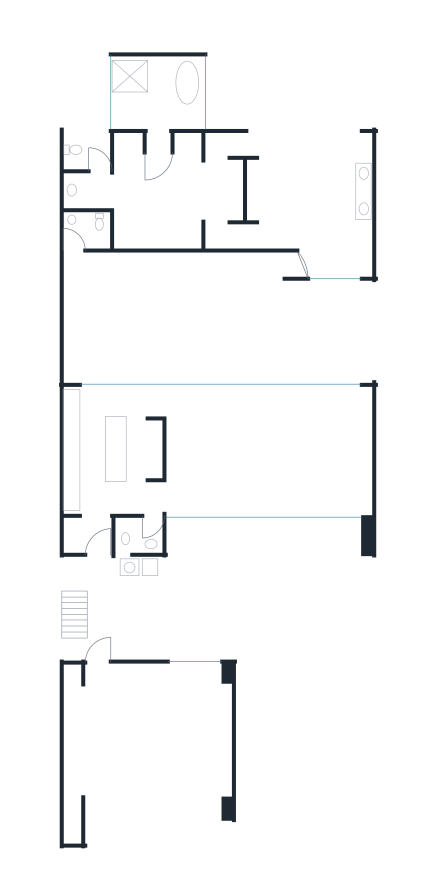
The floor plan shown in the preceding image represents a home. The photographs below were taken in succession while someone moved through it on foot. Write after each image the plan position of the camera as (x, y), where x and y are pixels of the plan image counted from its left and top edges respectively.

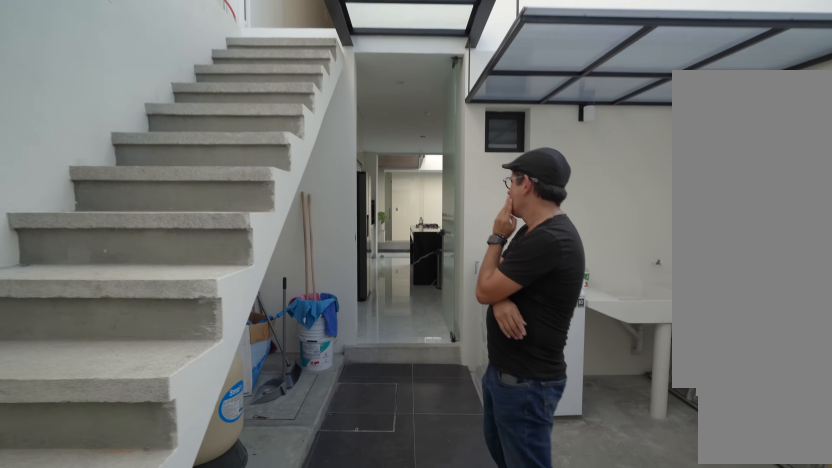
(93, 594)
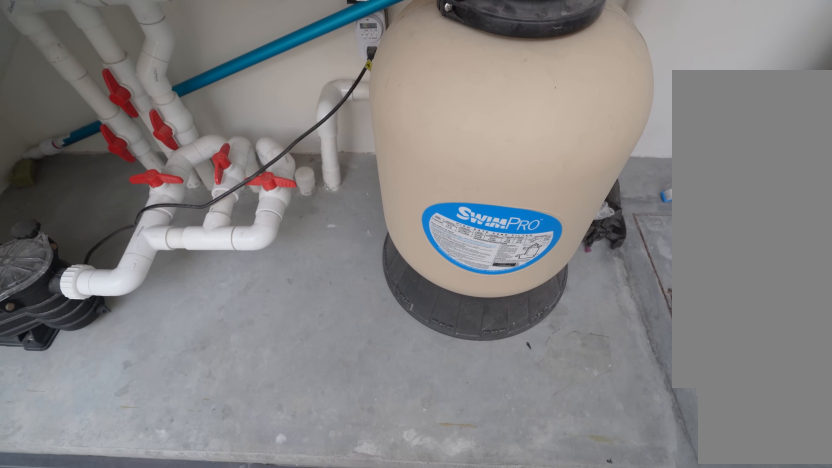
(93, 592)
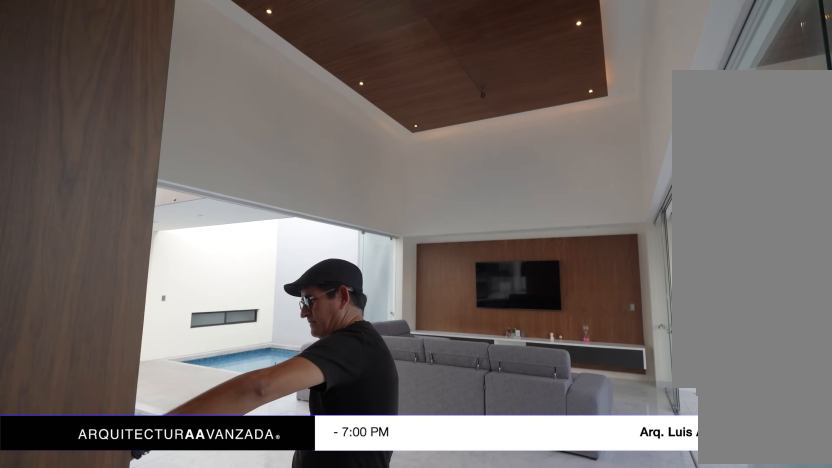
(177, 484)
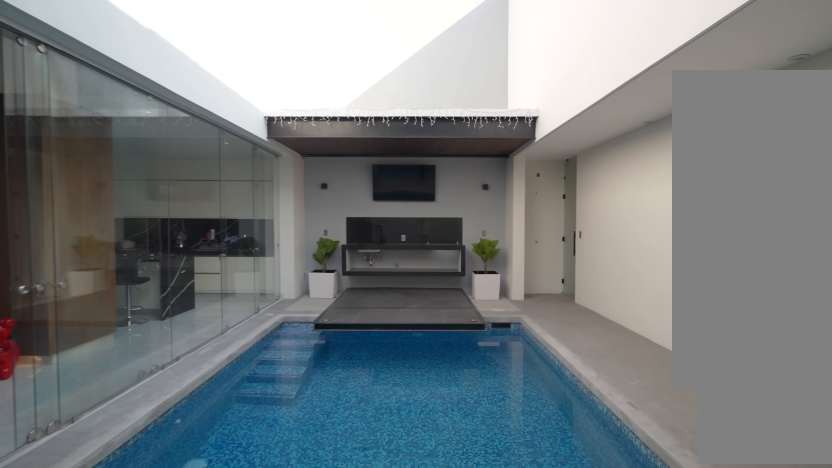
(268, 331)
